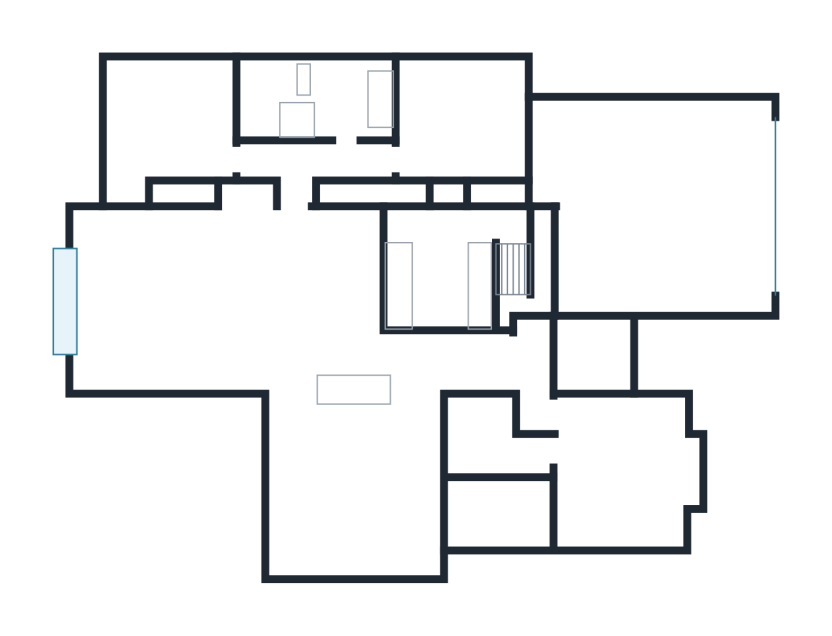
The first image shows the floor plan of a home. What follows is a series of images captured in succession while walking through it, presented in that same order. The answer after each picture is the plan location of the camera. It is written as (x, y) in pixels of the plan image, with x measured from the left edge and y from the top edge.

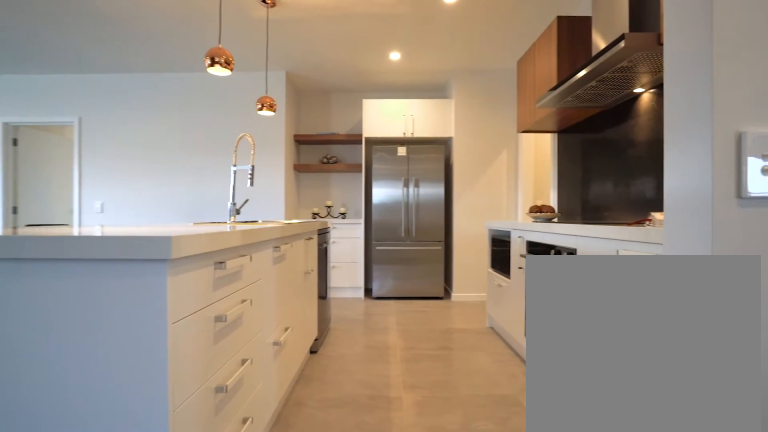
(438, 335)
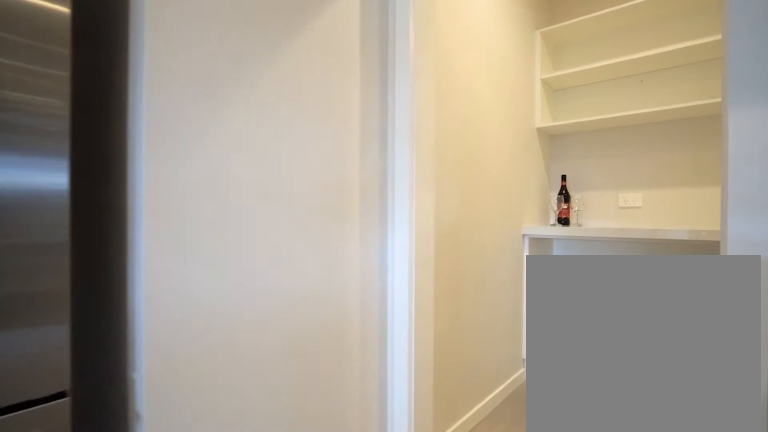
(445, 249)
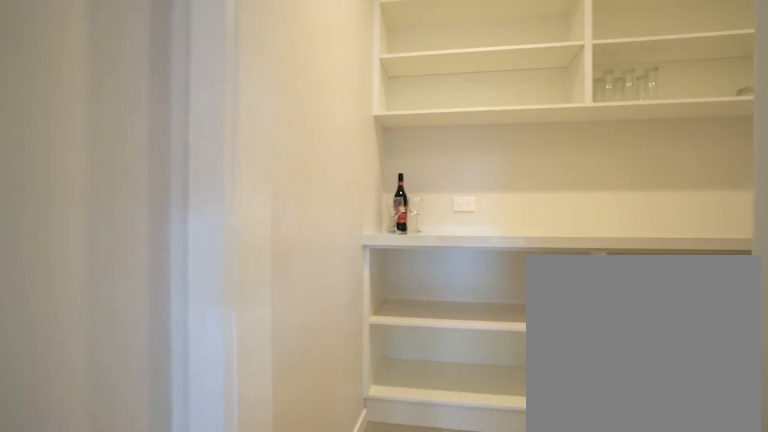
(445, 246)
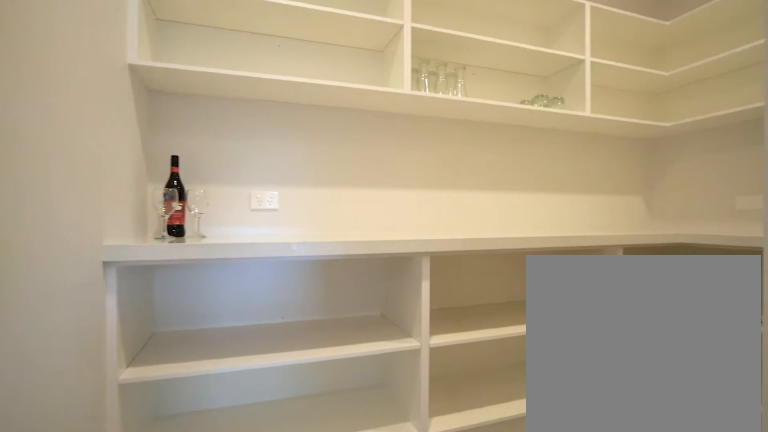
(445, 246)
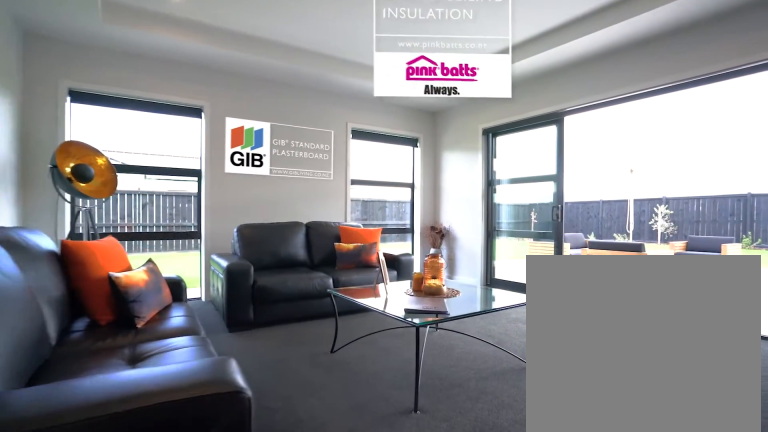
(387, 464)
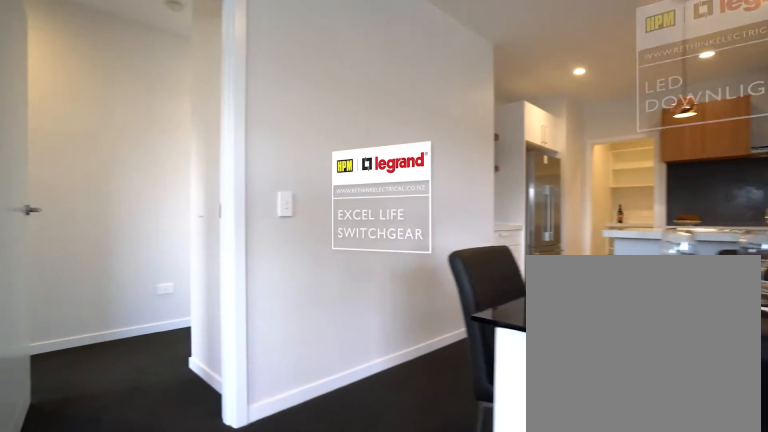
(284, 249)
